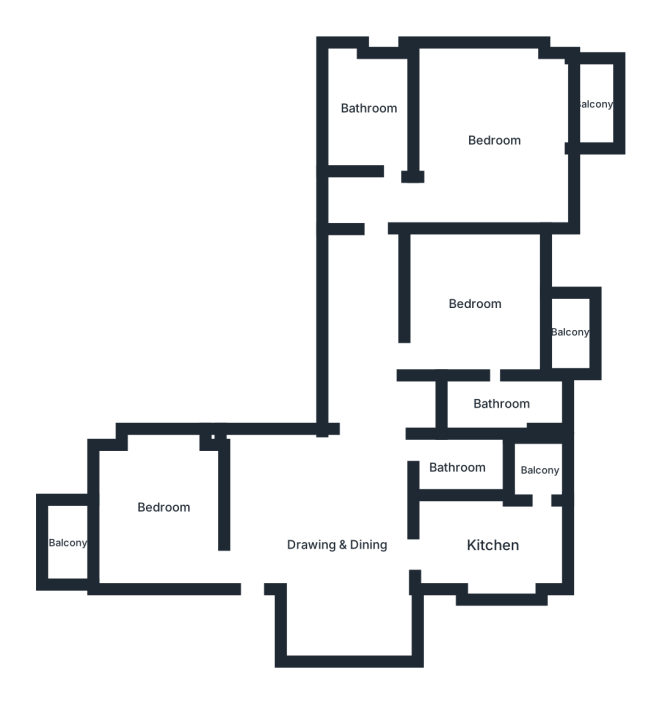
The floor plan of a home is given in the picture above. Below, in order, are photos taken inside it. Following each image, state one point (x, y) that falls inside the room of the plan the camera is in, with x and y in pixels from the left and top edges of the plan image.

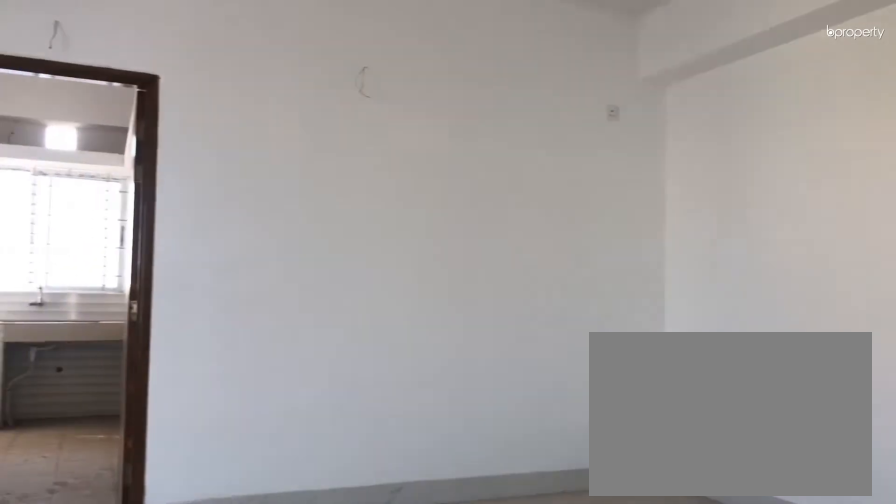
(339, 539)
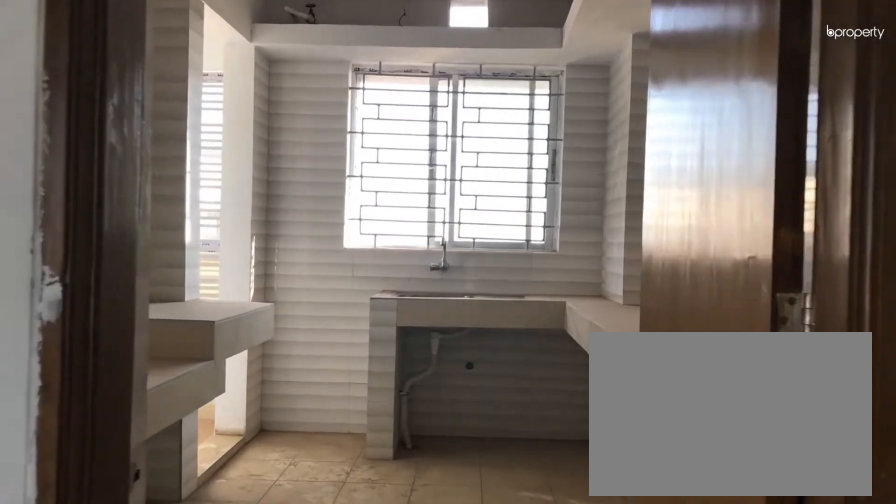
(379, 552)
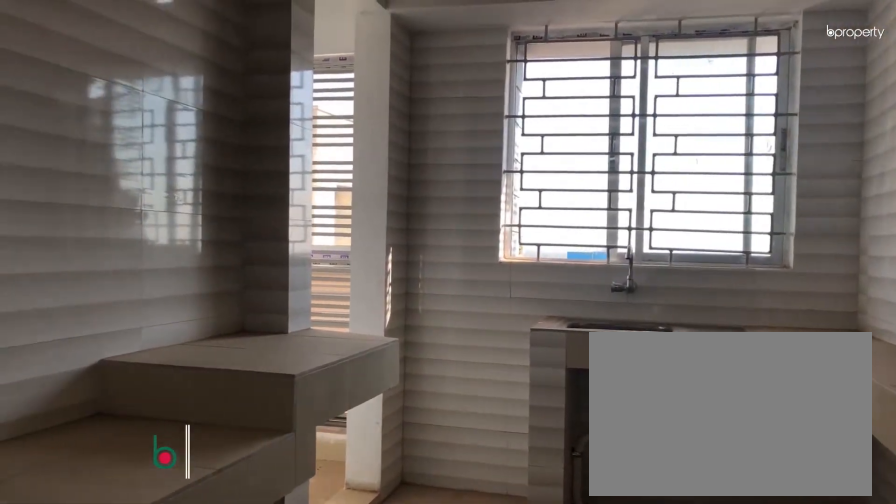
(494, 545)
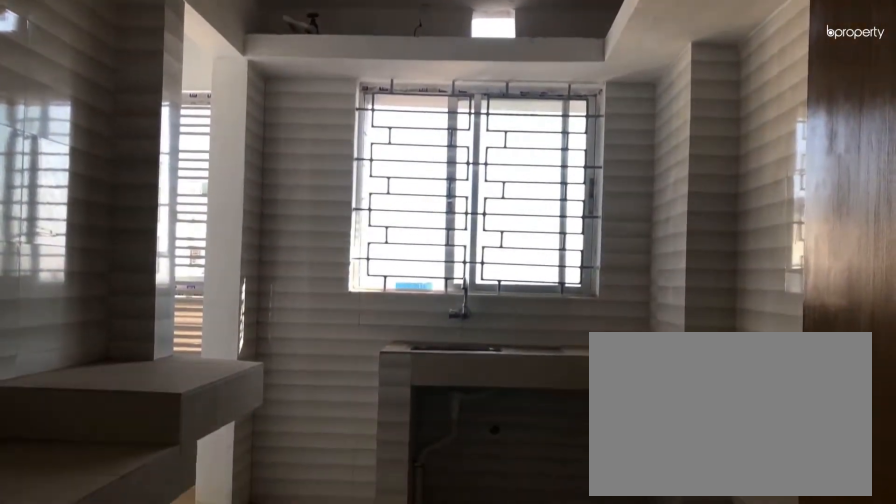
(493, 545)
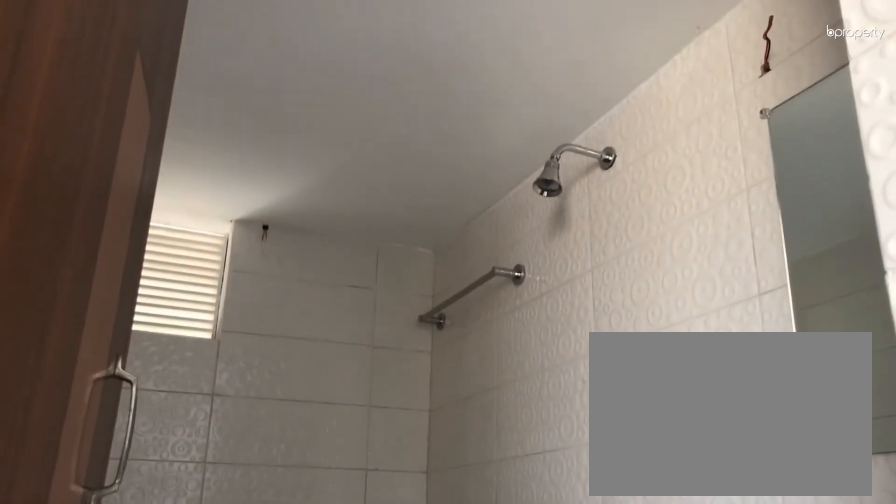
(459, 466)
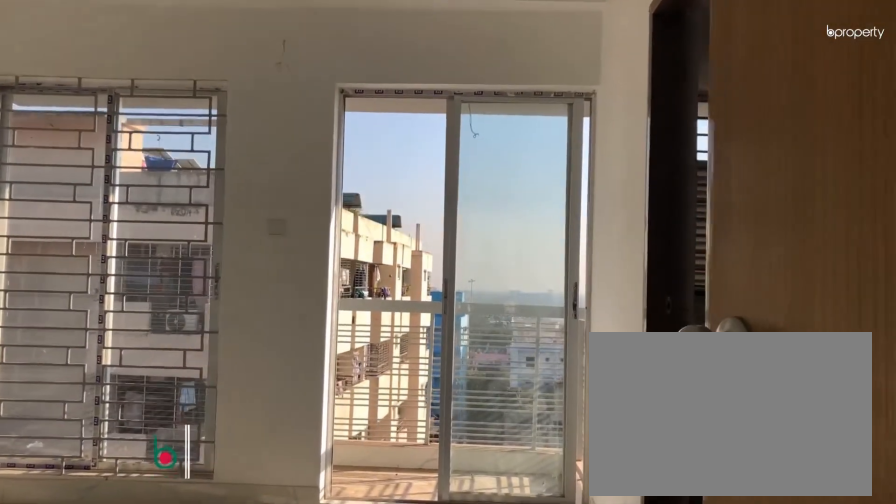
(477, 303)
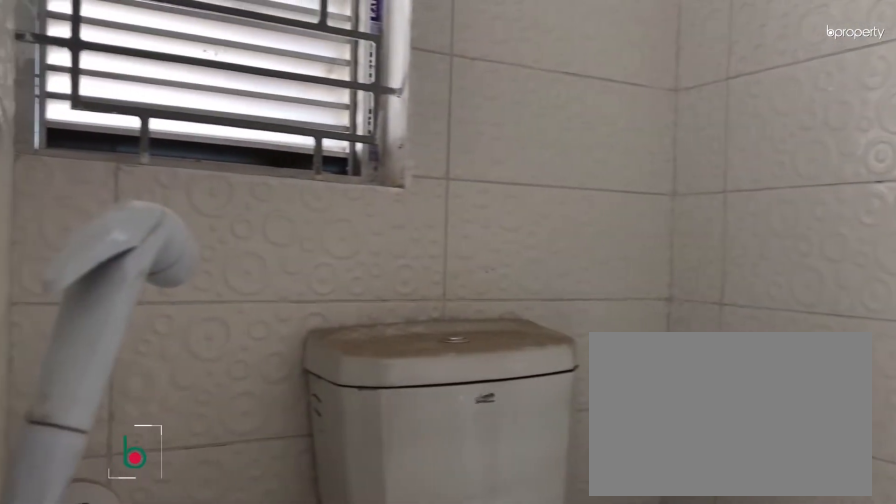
(501, 404)
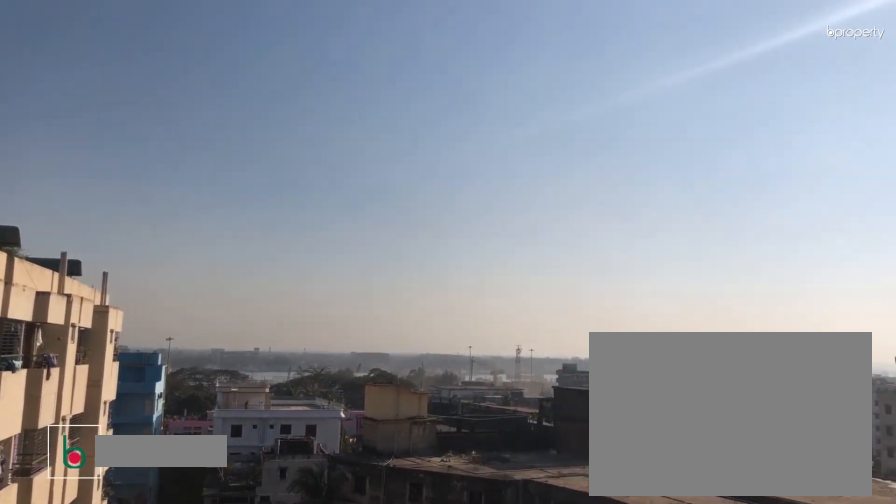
(568, 328)
